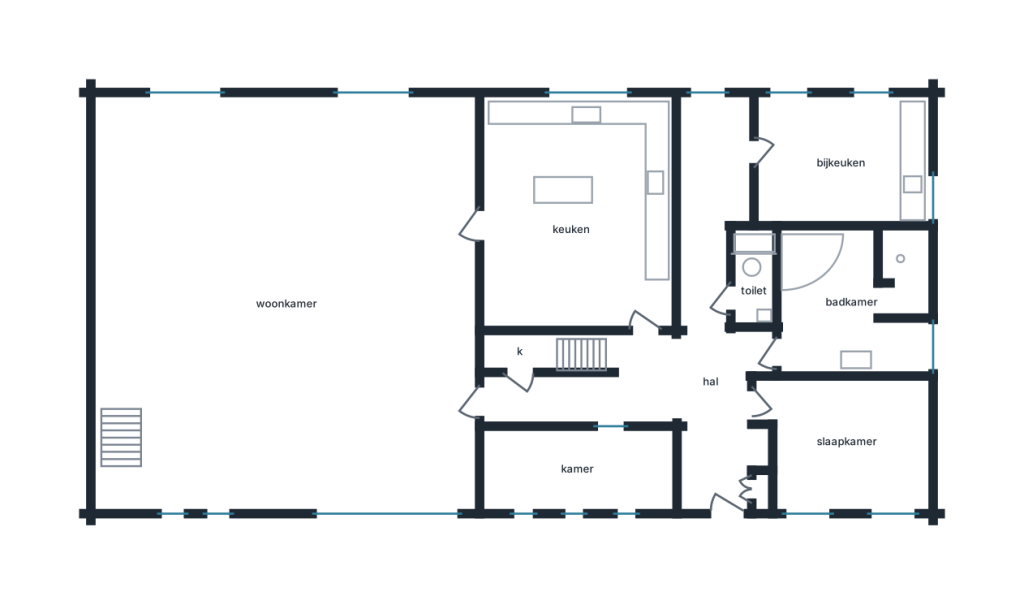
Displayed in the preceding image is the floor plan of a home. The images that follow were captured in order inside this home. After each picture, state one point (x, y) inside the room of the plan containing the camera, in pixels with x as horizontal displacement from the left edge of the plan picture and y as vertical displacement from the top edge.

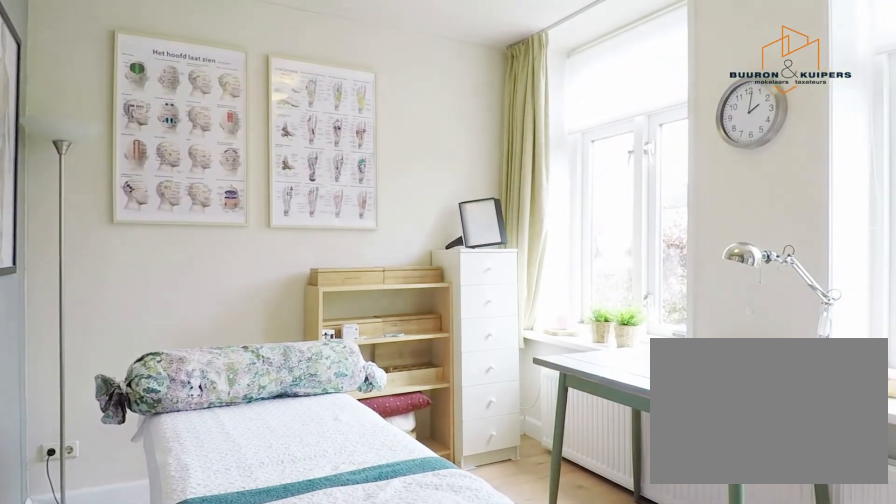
(847, 443)
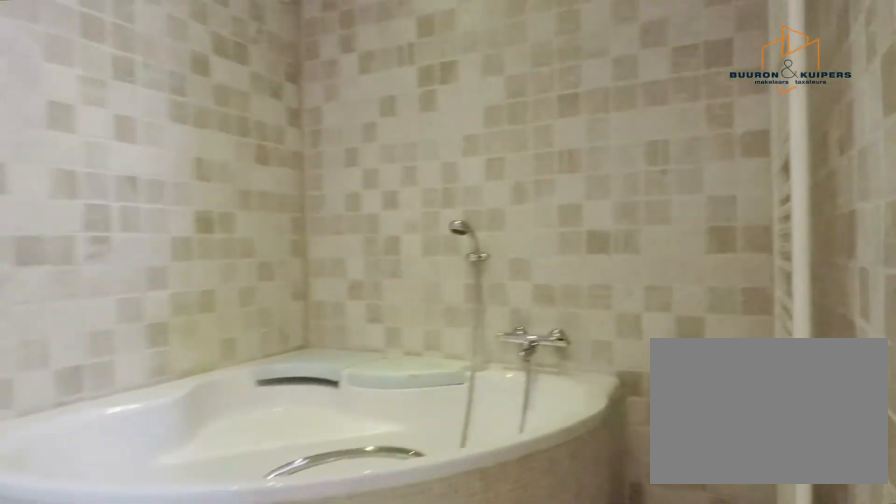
(852, 303)
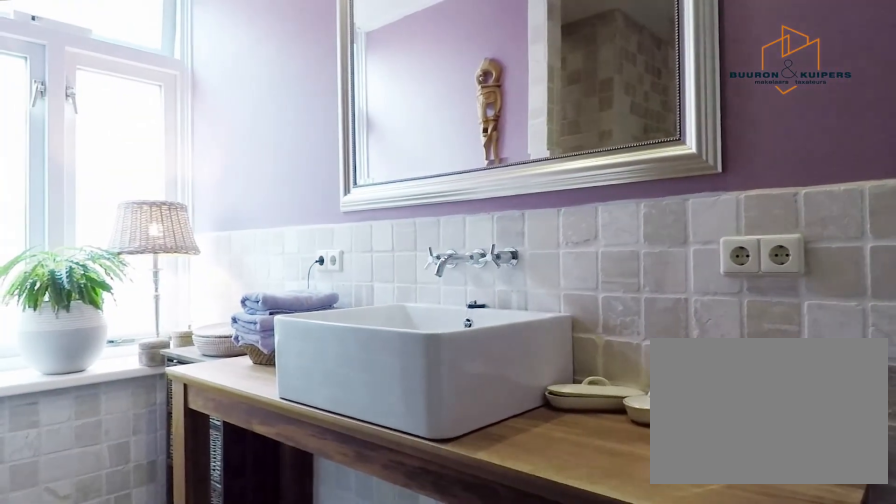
(852, 303)
